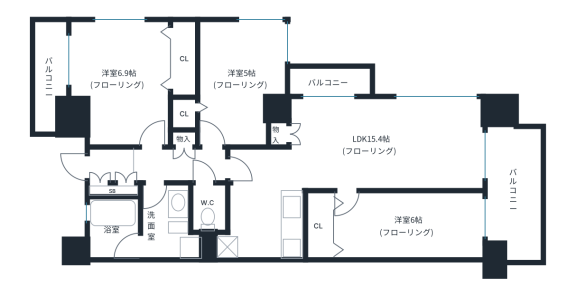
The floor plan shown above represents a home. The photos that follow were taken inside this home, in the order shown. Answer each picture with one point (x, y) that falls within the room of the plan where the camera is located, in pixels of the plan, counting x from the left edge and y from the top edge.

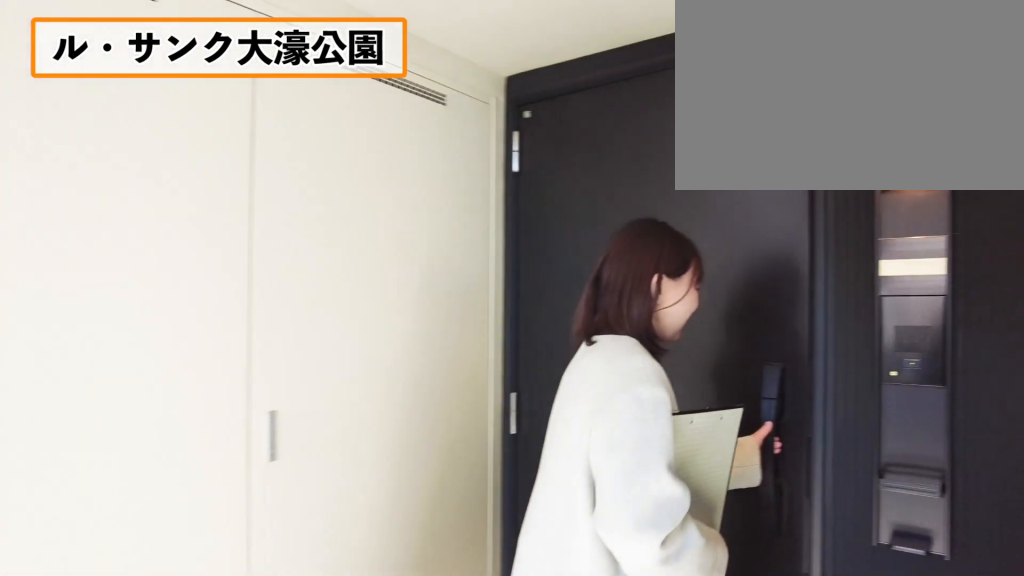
(104, 167)
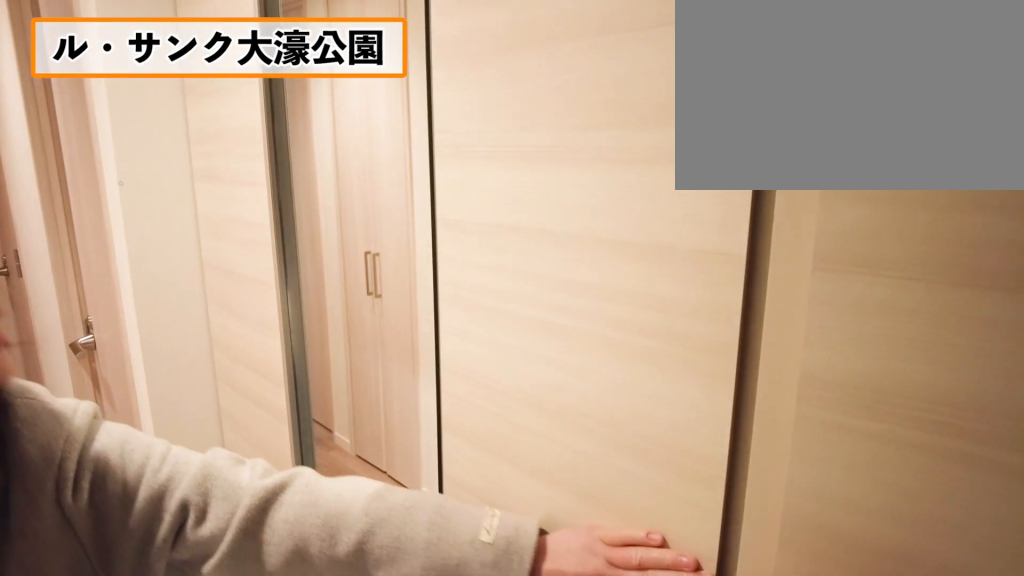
(104, 168)
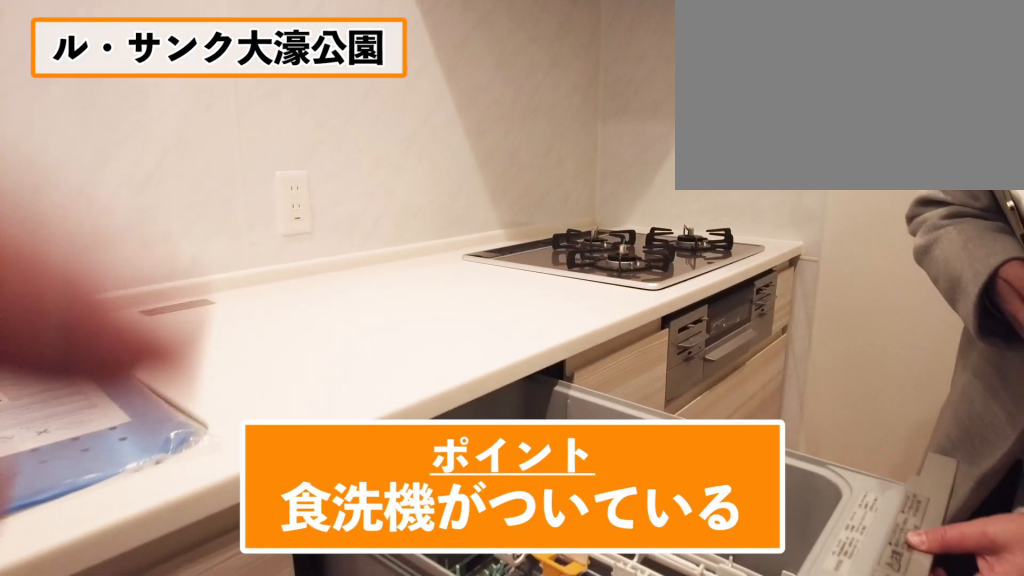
(262, 230)
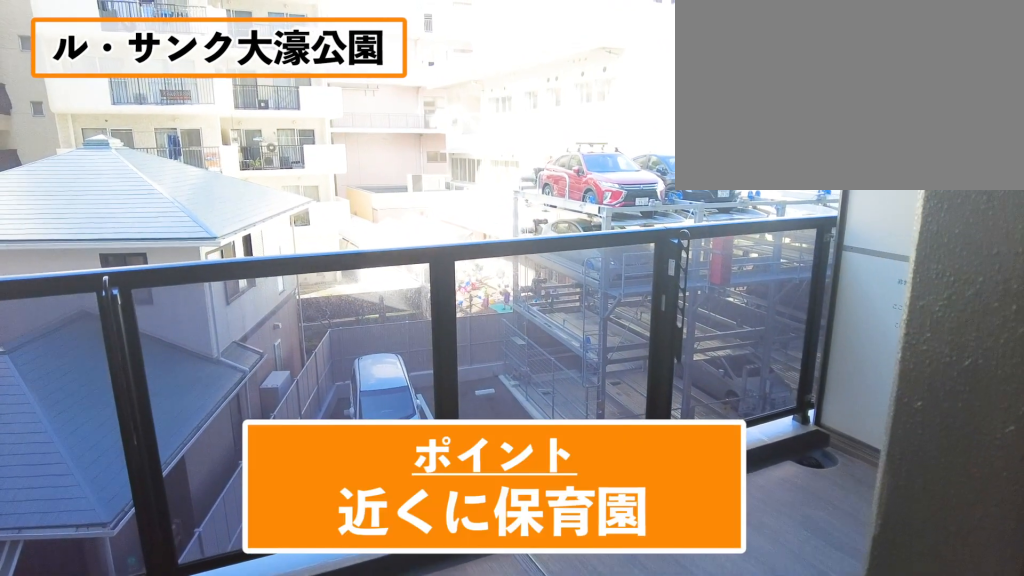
(333, 80)
